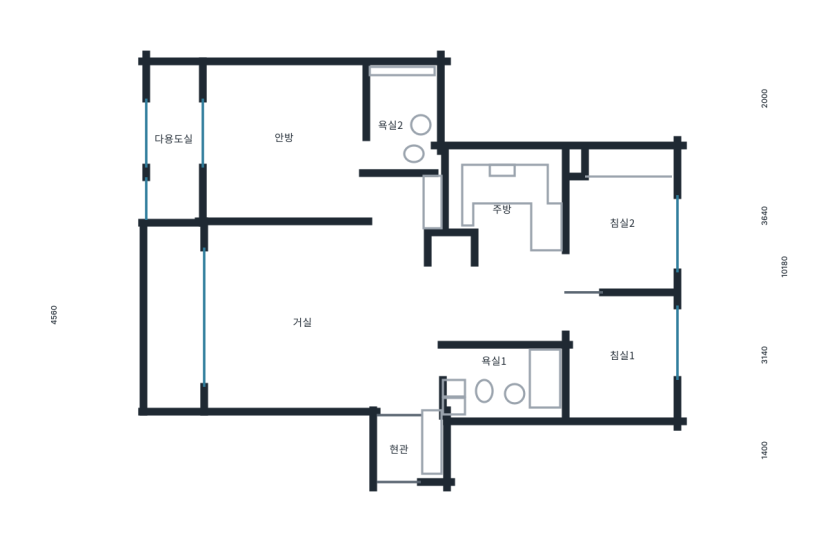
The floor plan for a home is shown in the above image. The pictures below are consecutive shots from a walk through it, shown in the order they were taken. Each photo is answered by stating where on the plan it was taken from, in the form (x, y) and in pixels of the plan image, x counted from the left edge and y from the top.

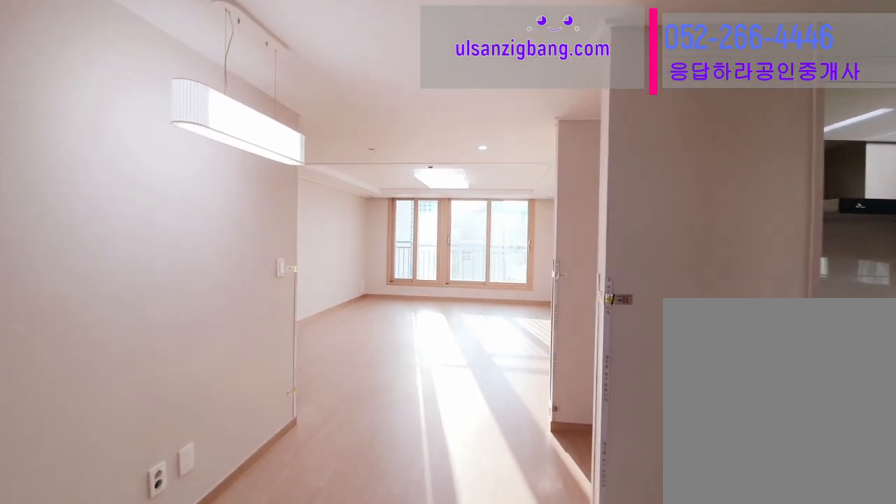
(440, 288)
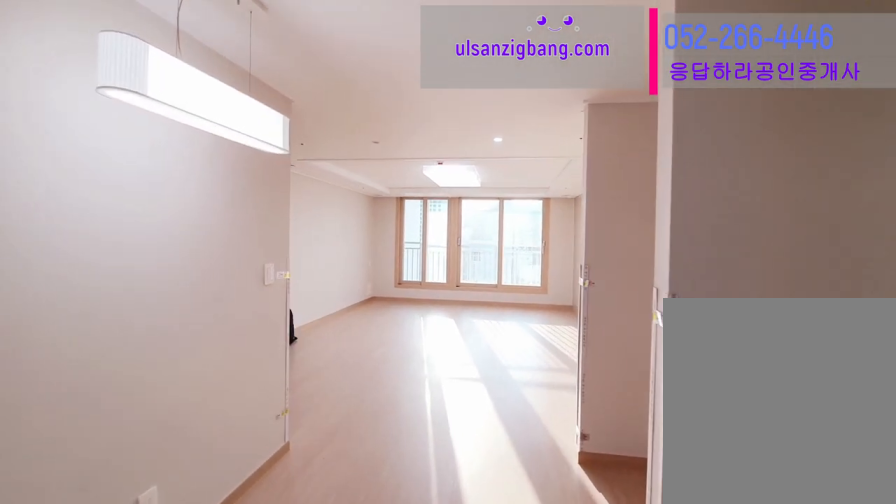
(443, 287)
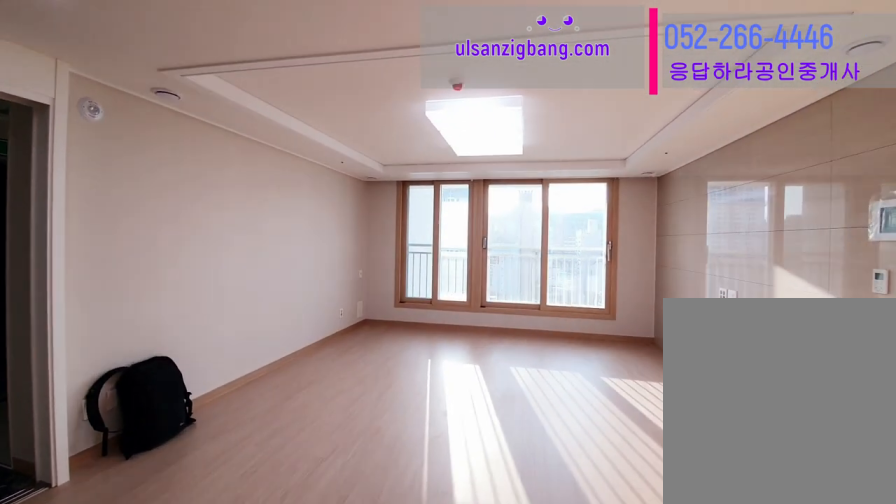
(443, 287)
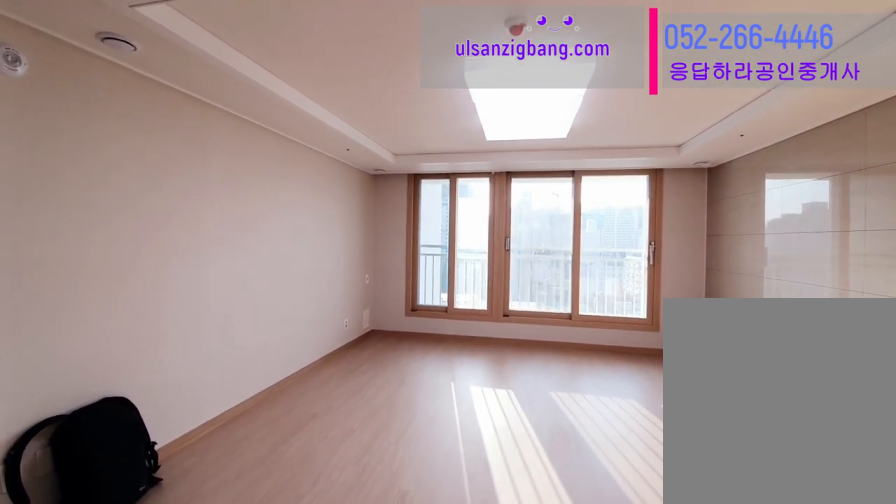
(443, 287)
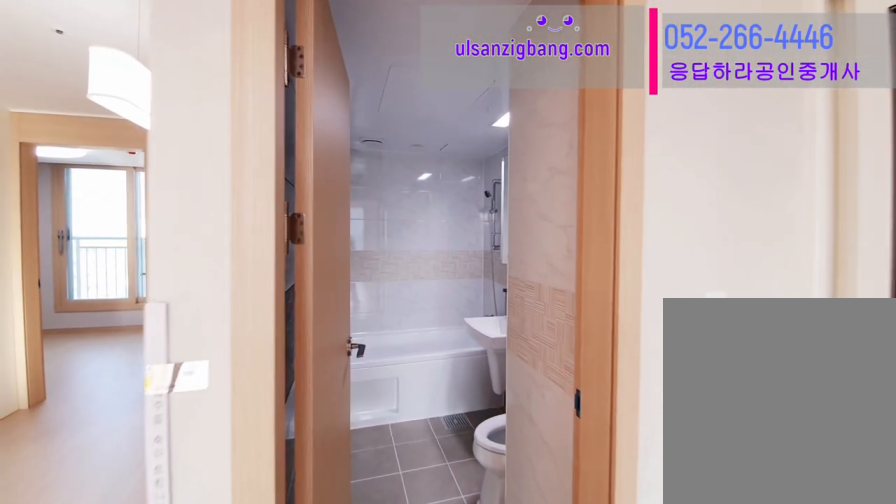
(371, 333)
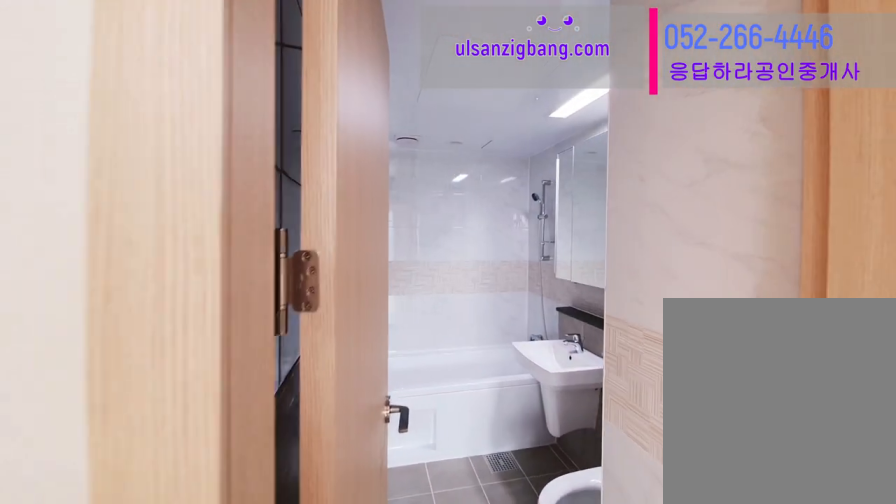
(374, 334)
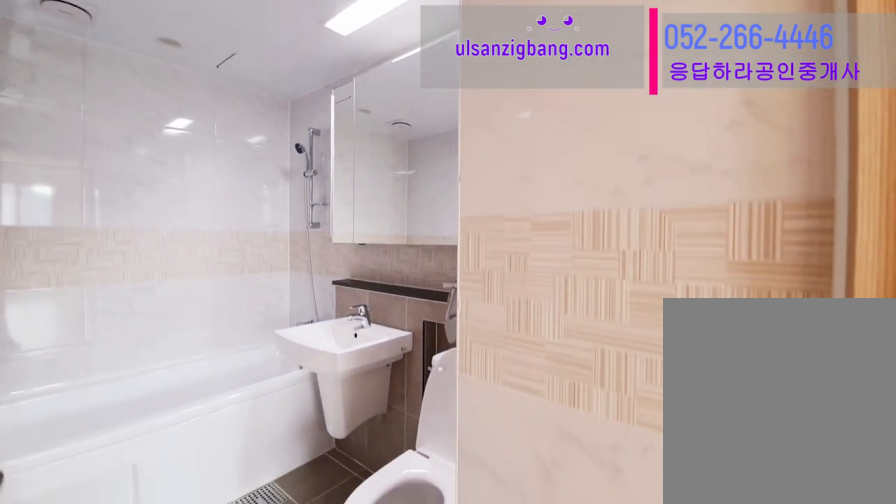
(499, 377)
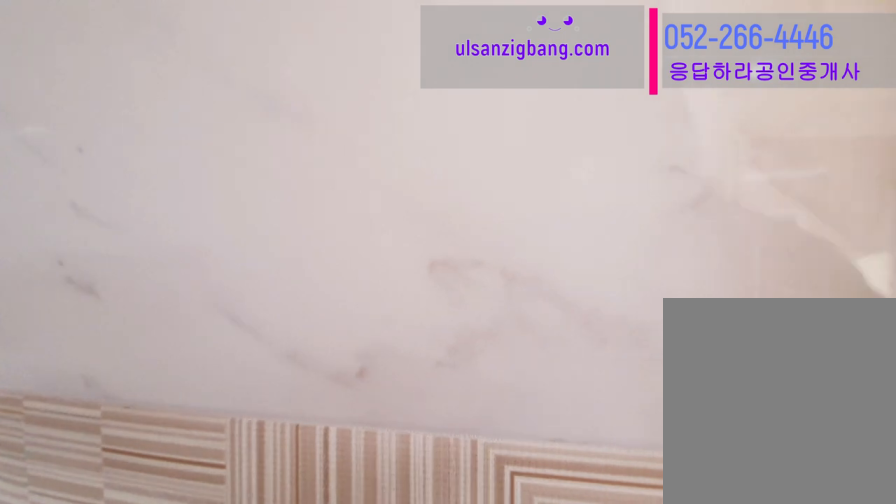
(500, 377)
